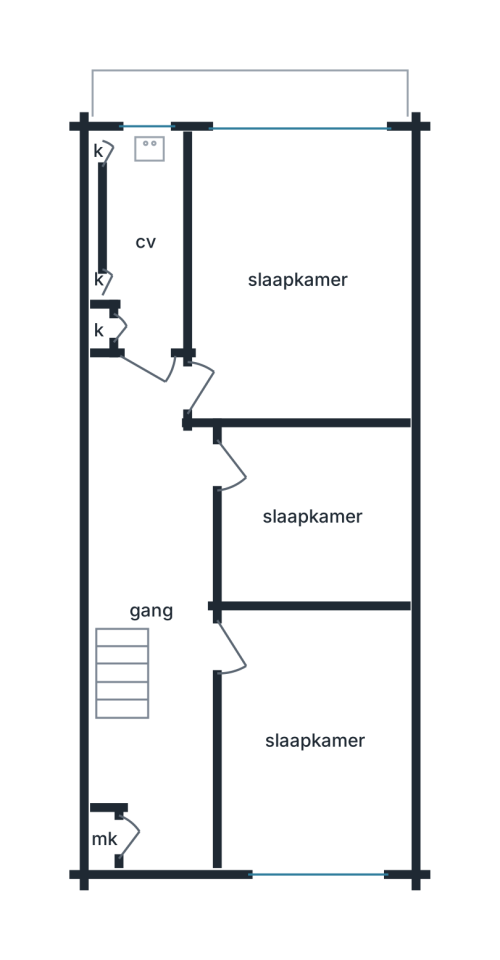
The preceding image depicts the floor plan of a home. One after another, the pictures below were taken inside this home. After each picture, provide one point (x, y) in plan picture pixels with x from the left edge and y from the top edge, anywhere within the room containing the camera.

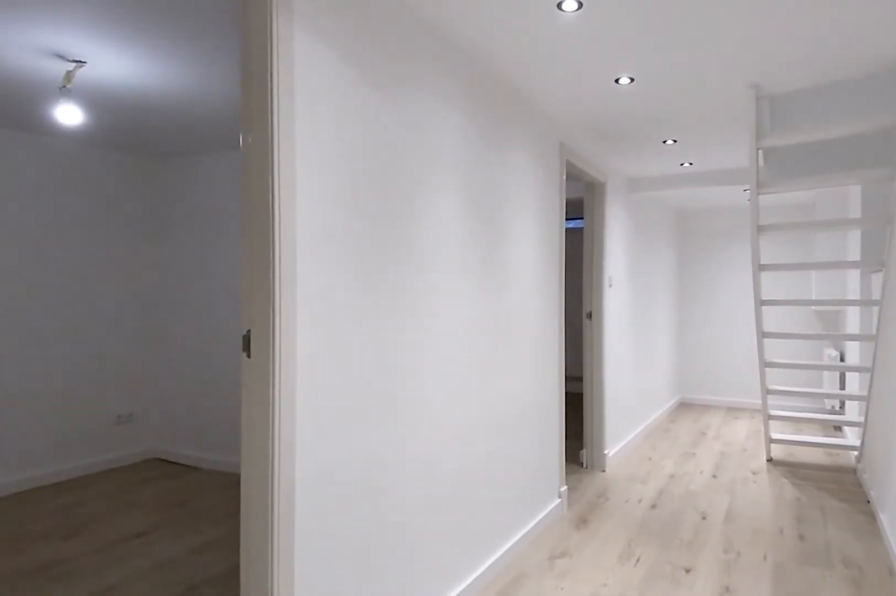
(155, 602)
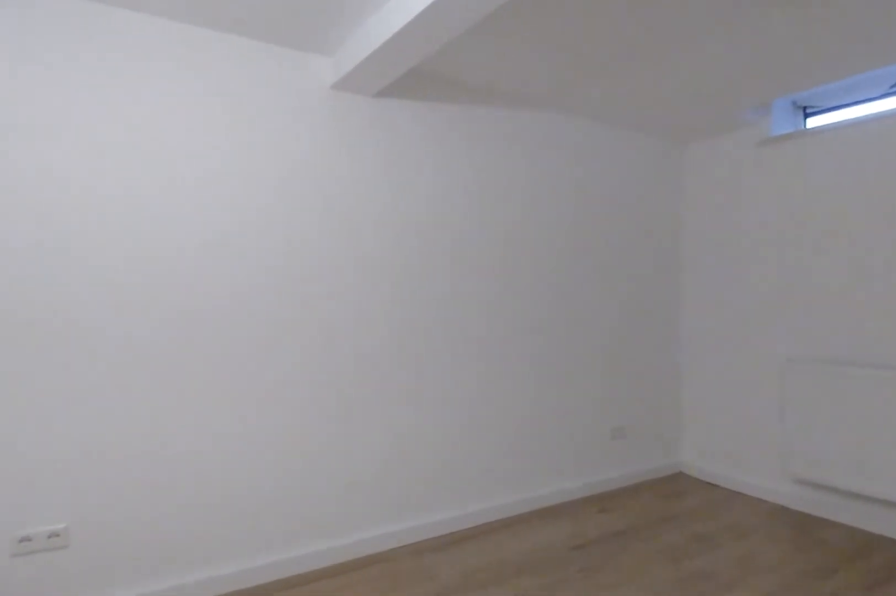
(311, 860)
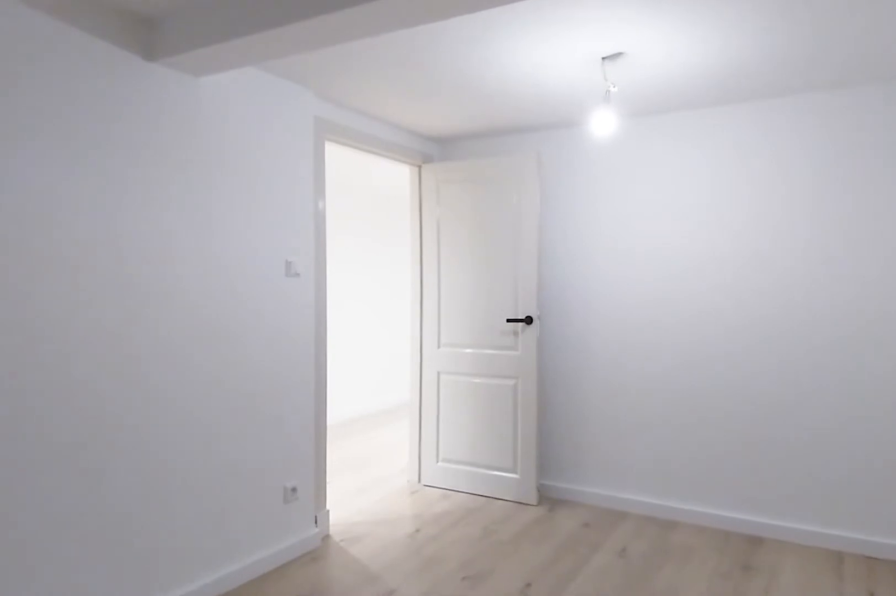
(311, 860)
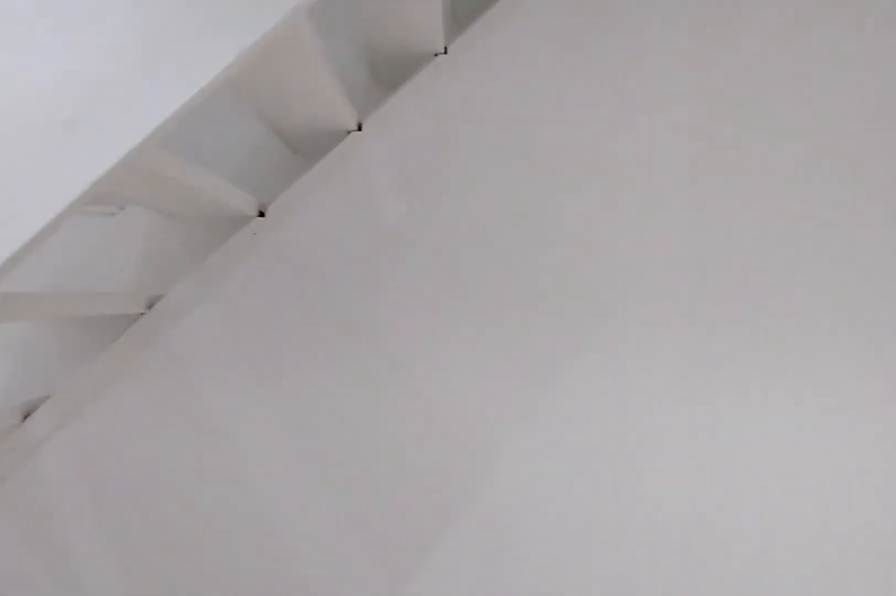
(155, 603)
